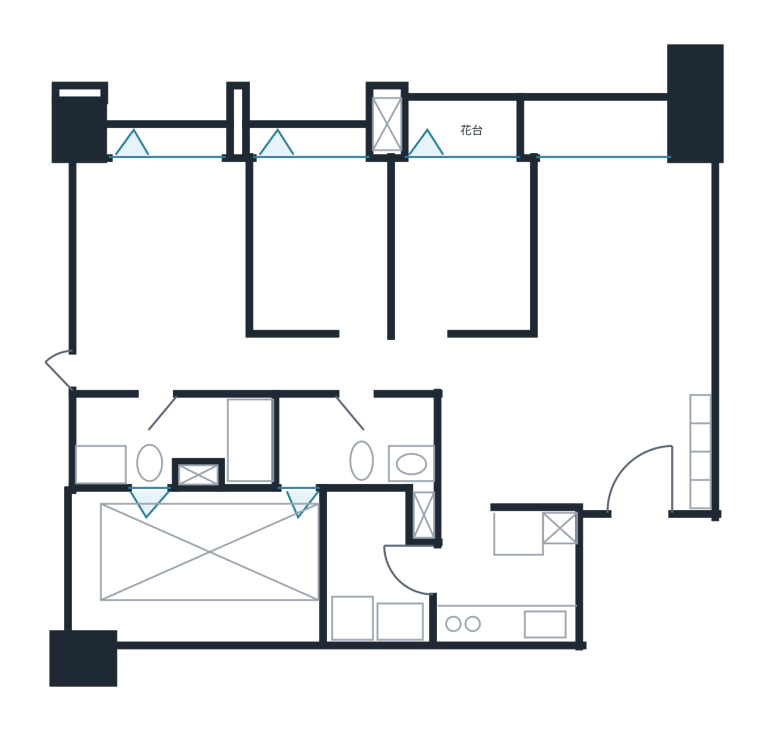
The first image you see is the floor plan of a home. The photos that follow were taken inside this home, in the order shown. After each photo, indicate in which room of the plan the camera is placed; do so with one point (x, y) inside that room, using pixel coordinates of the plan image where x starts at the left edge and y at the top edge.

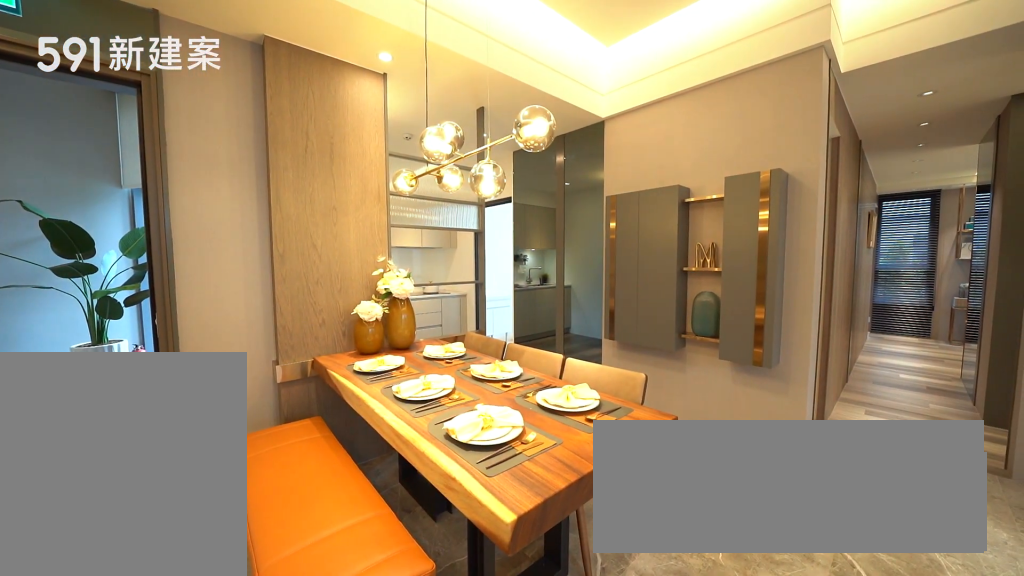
(545, 428)
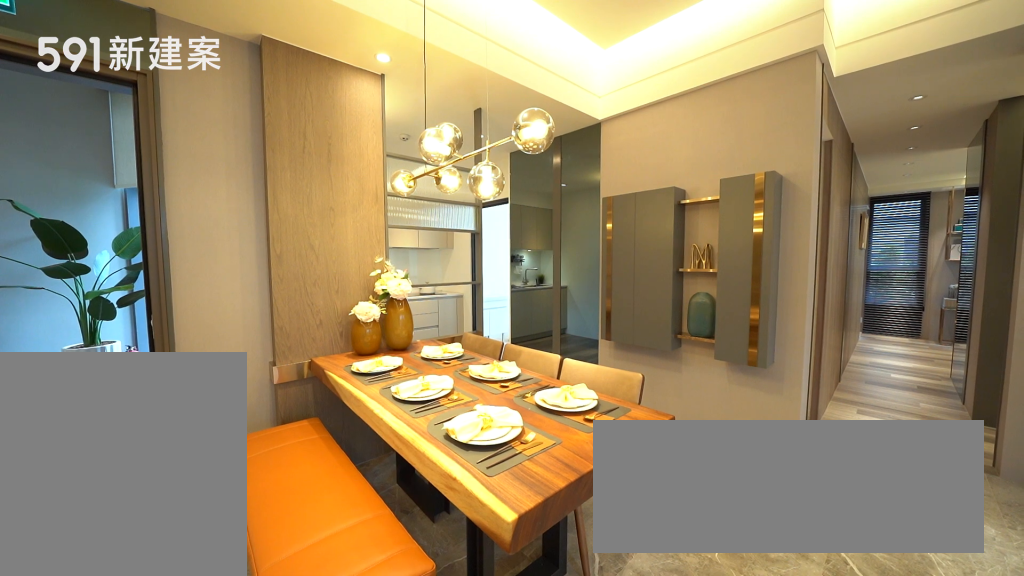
(545, 428)
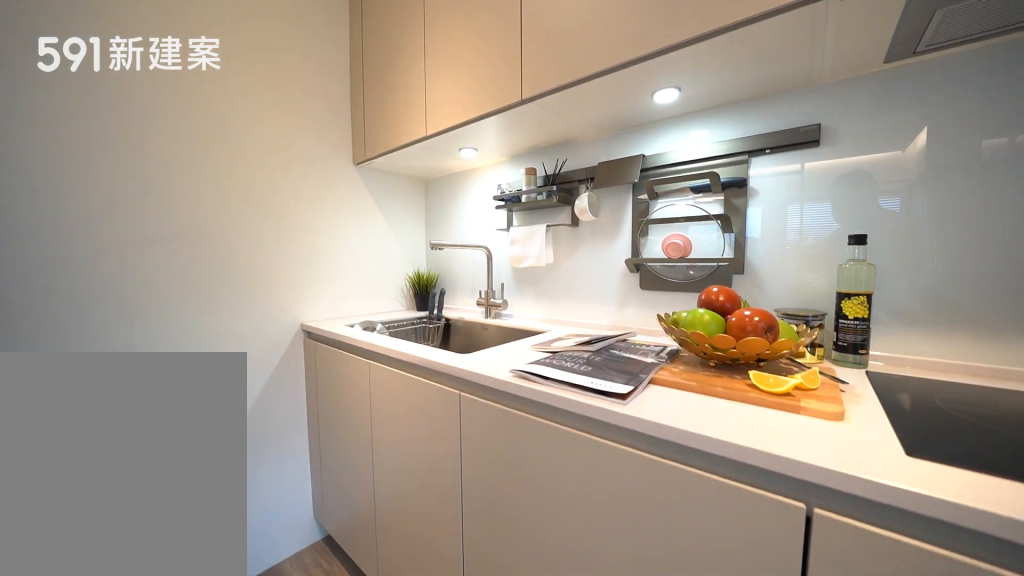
(512, 577)
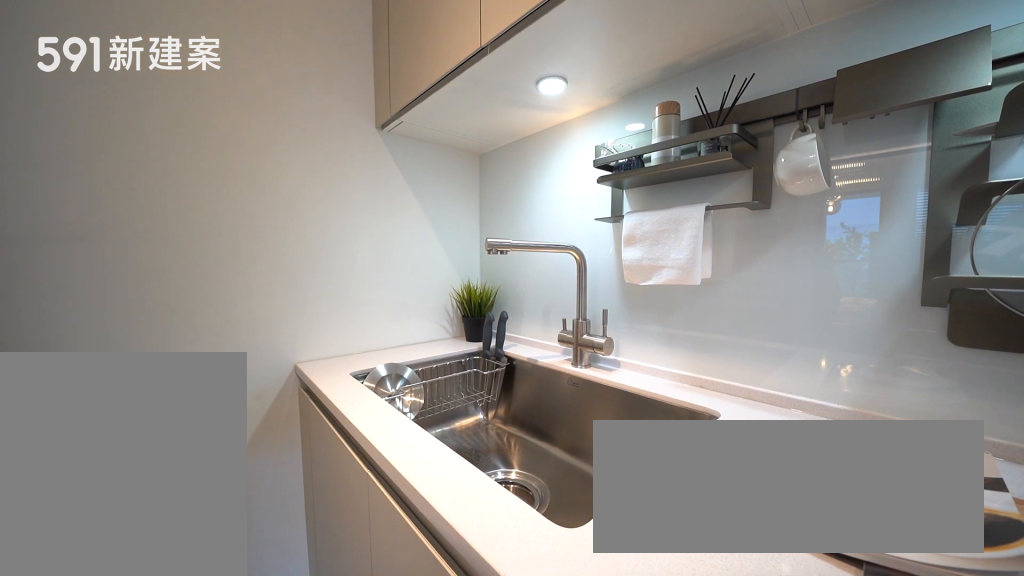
(512, 577)
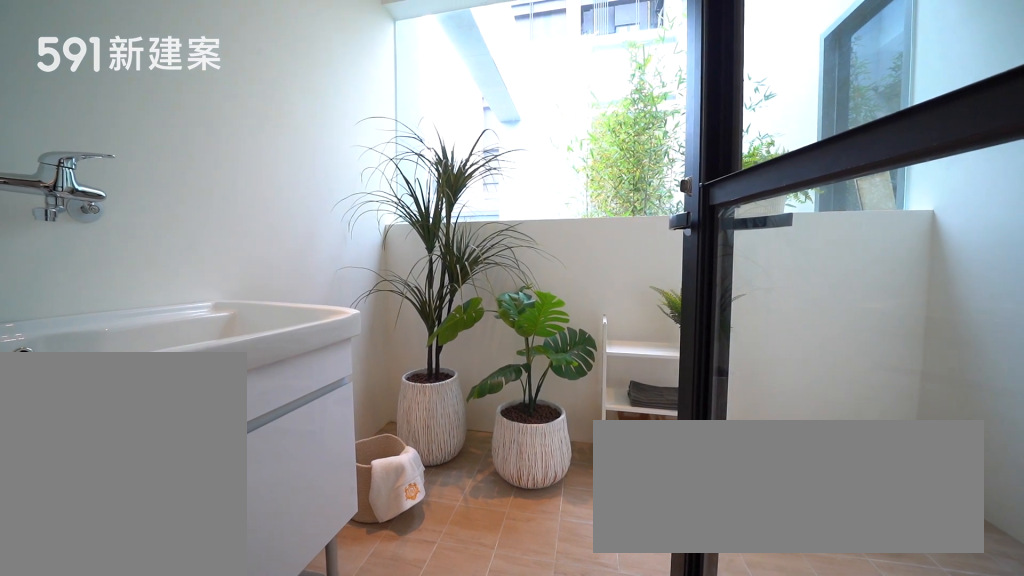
(382, 565)
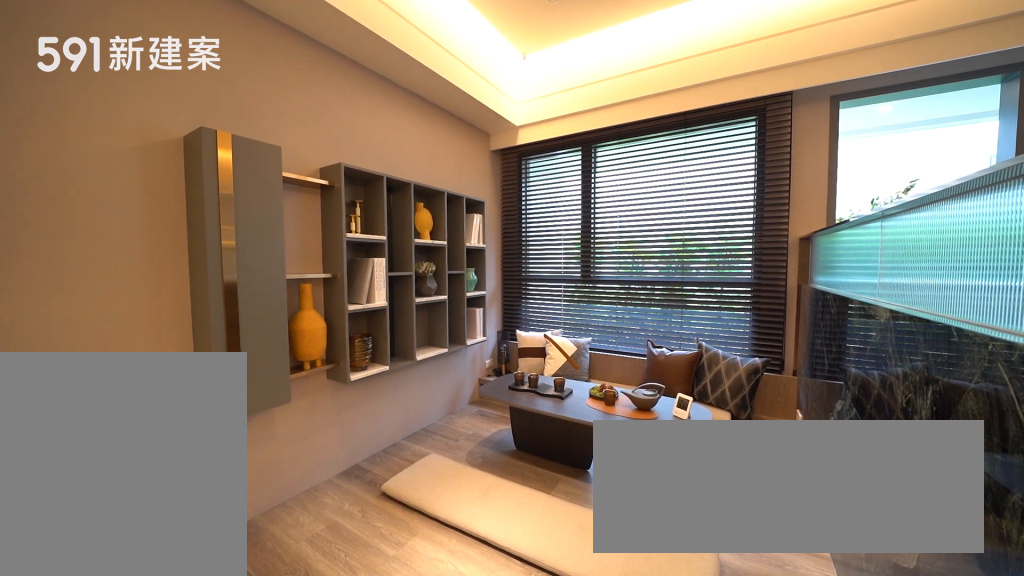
(458, 242)
